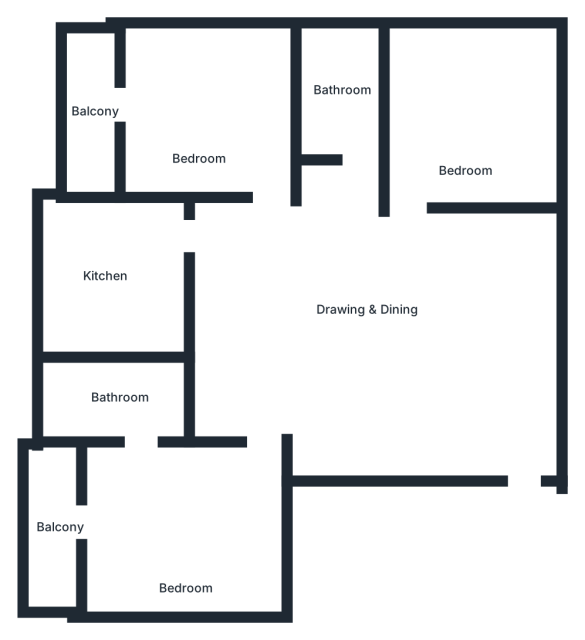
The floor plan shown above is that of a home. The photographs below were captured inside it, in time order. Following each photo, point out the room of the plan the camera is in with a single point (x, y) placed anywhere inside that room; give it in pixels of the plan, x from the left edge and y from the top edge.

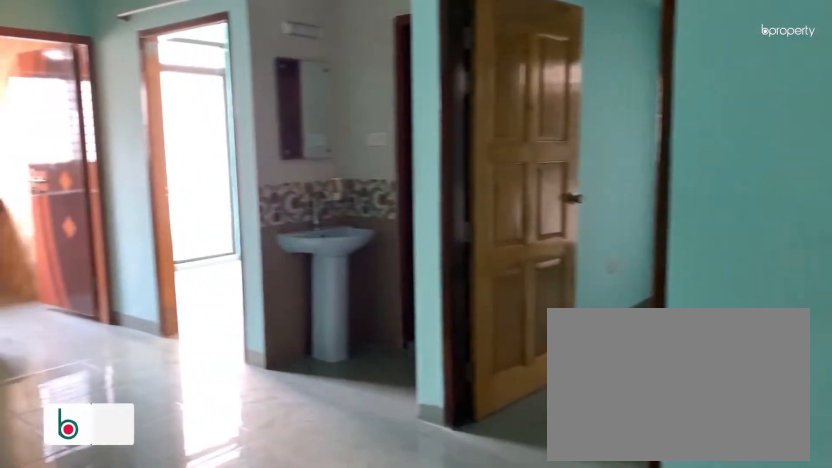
(363, 334)
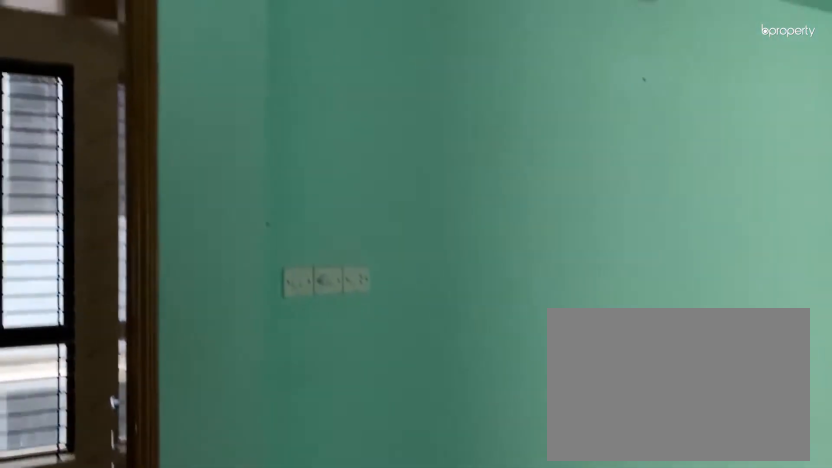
(363, 332)
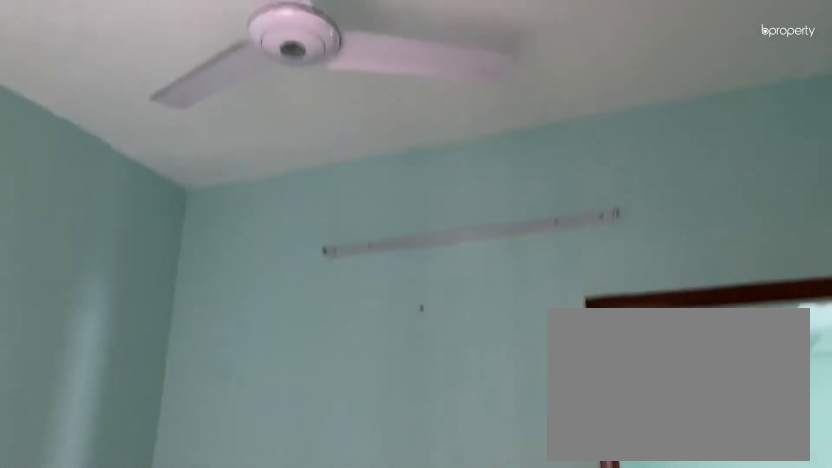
(466, 118)
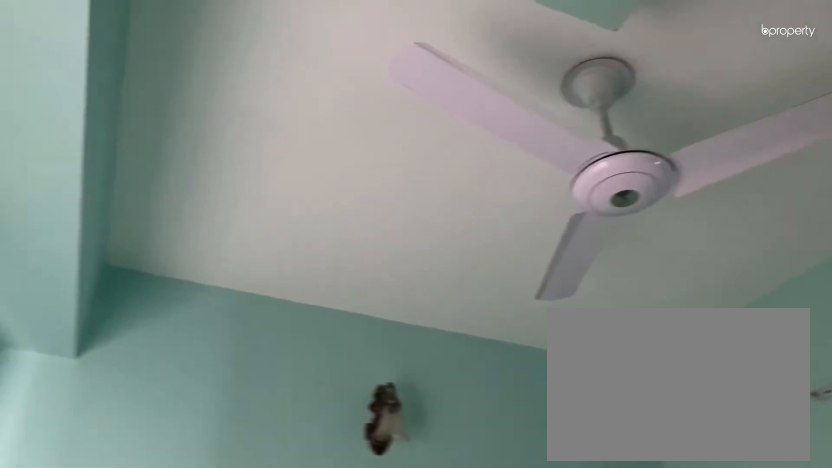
(466, 118)
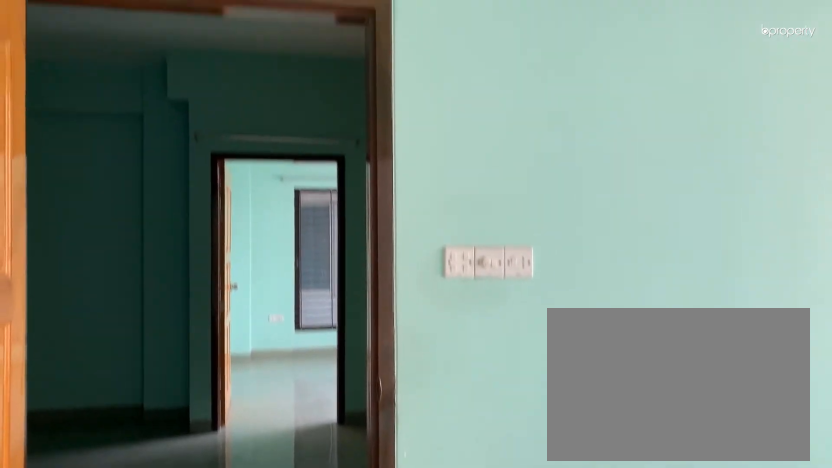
(197, 109)
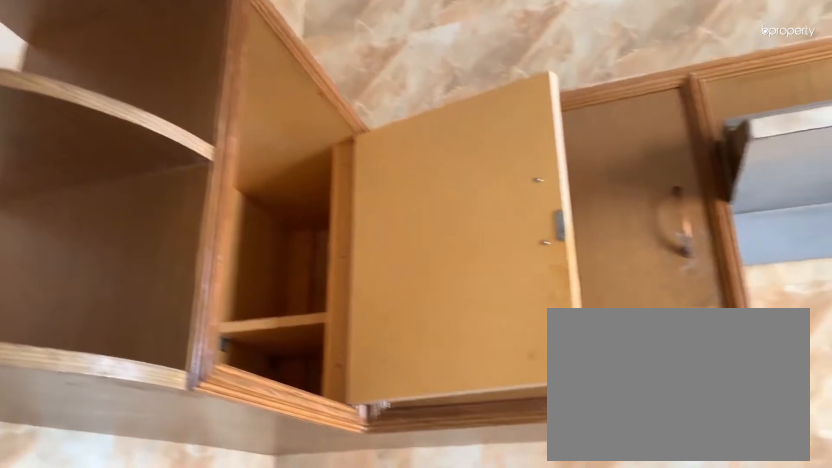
(103, 252)
